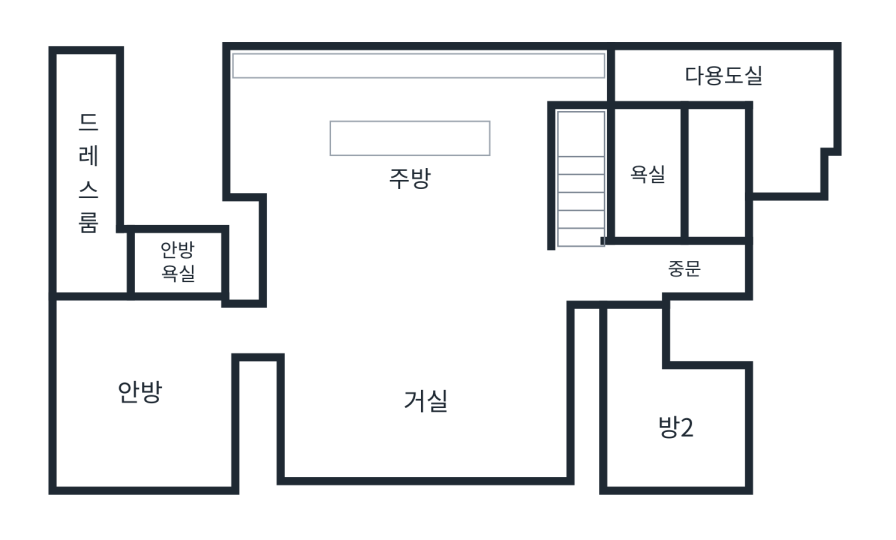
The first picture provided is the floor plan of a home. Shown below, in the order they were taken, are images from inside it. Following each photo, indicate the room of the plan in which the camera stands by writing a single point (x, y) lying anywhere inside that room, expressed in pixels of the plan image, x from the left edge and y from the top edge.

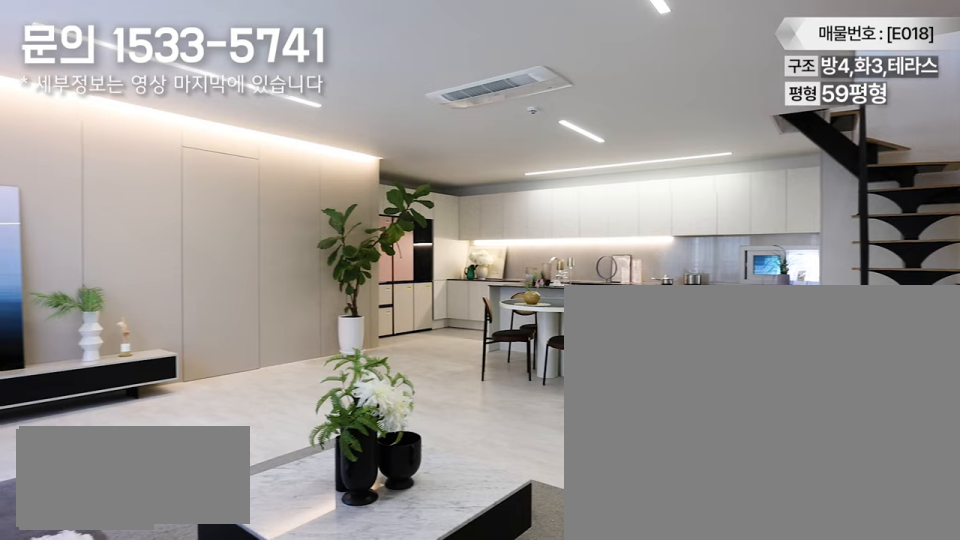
(415, 347)
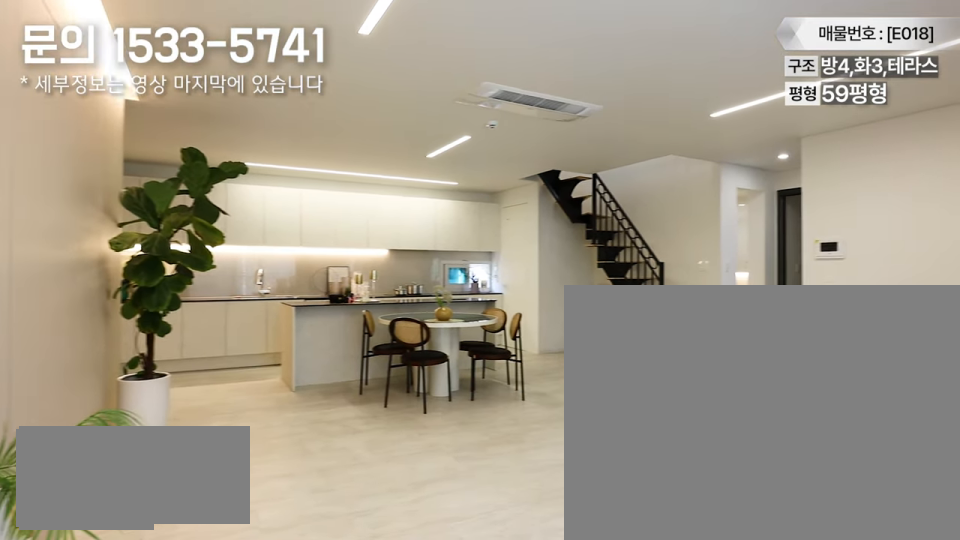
(415, 347)
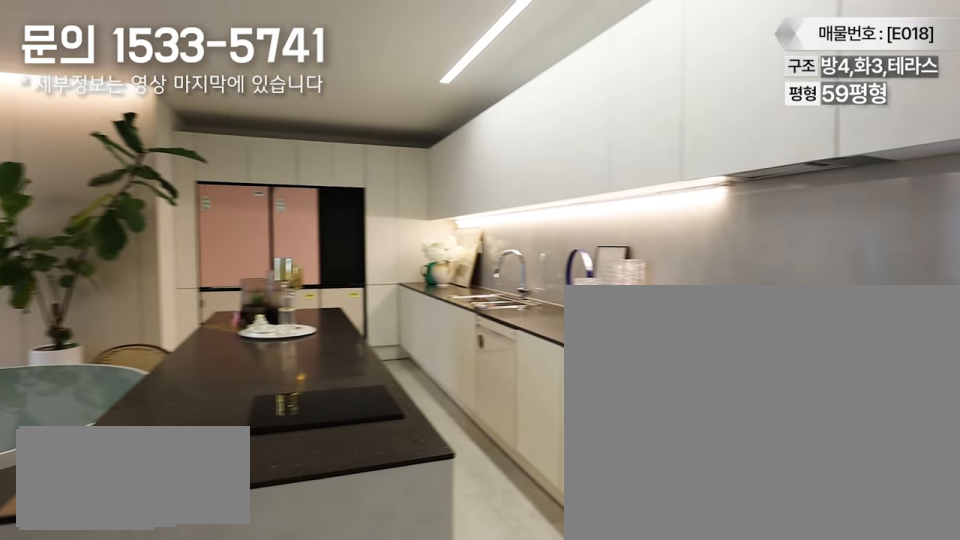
(413, 160)
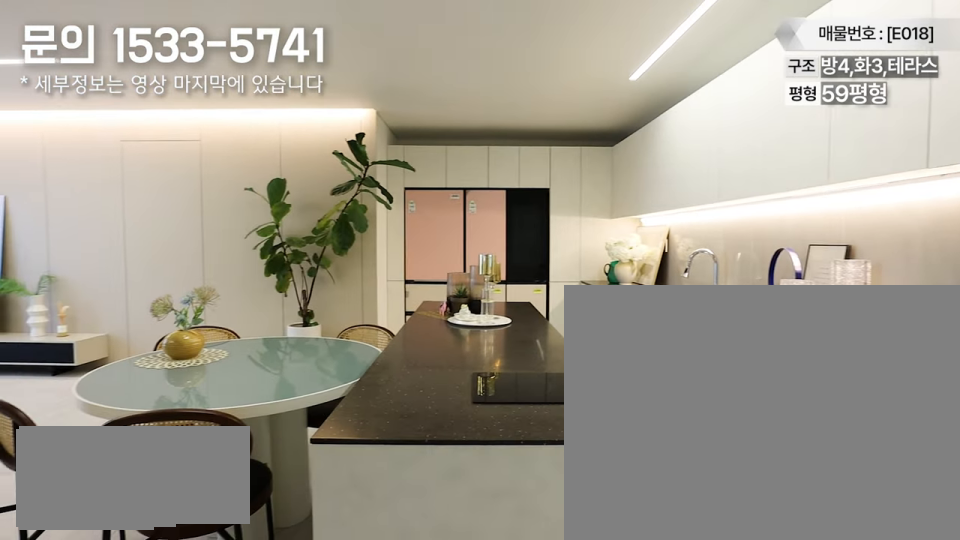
(413, 160)
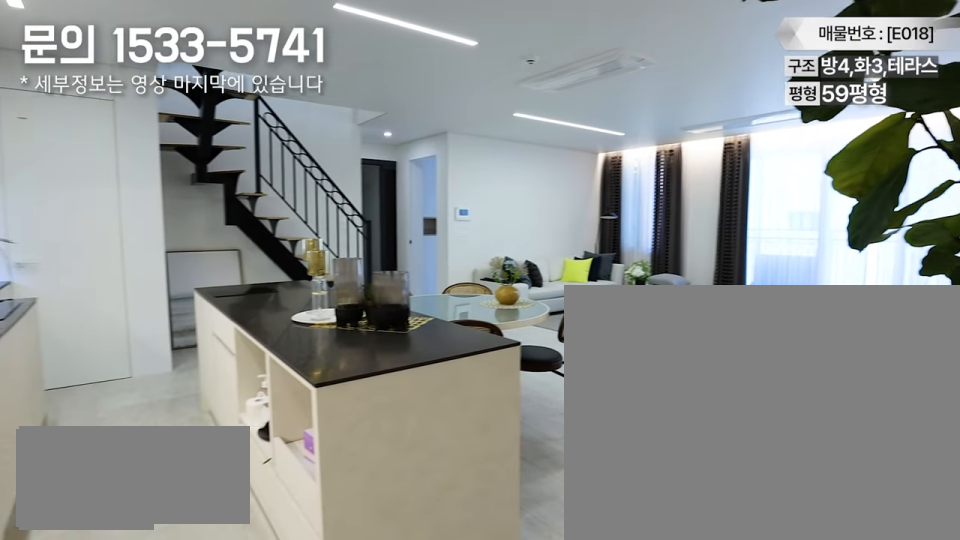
(413, 160)
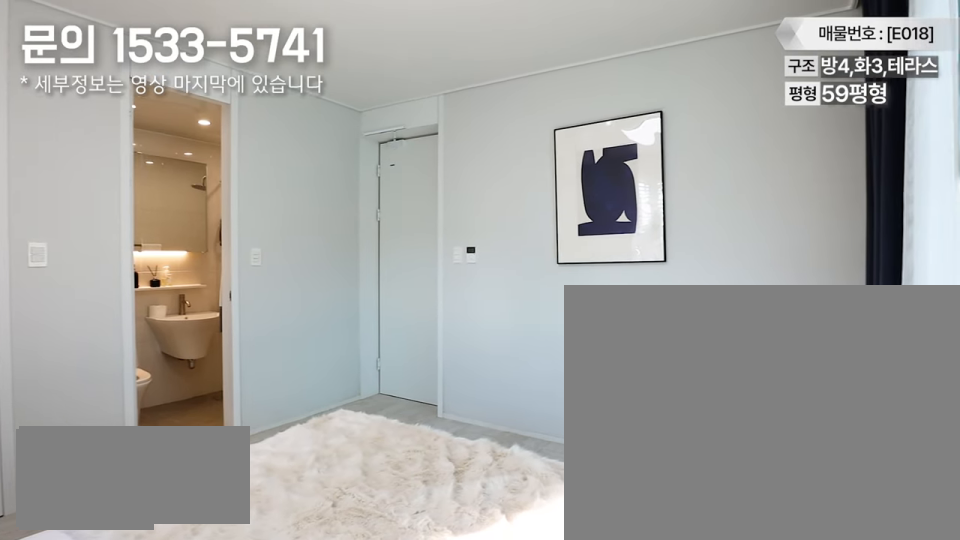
(144, 395)
